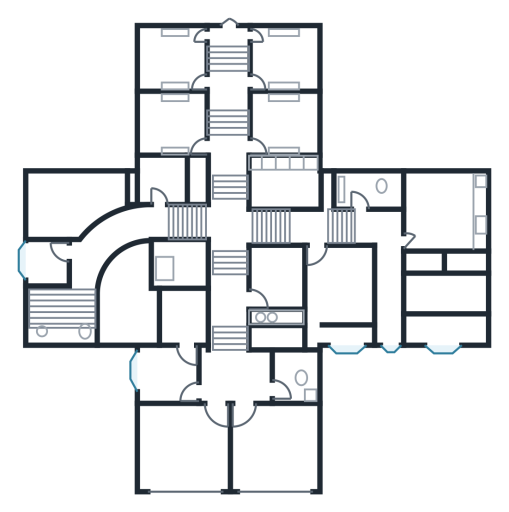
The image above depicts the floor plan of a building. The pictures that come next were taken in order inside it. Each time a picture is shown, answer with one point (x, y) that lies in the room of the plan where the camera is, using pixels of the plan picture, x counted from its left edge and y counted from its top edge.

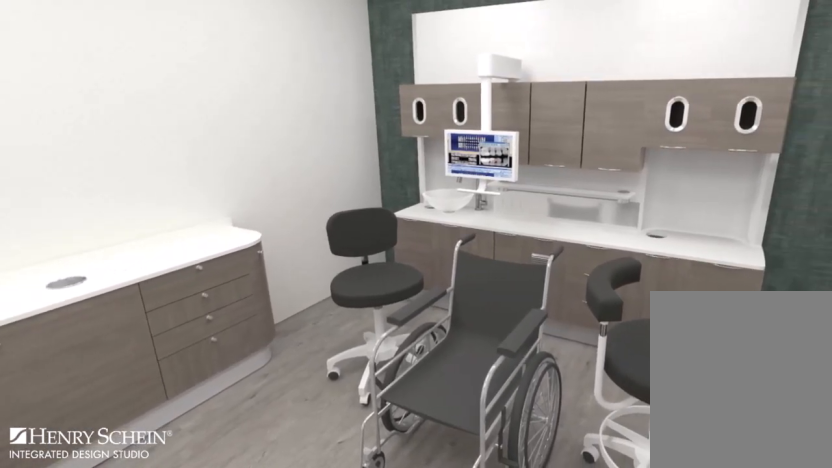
(331, 274)
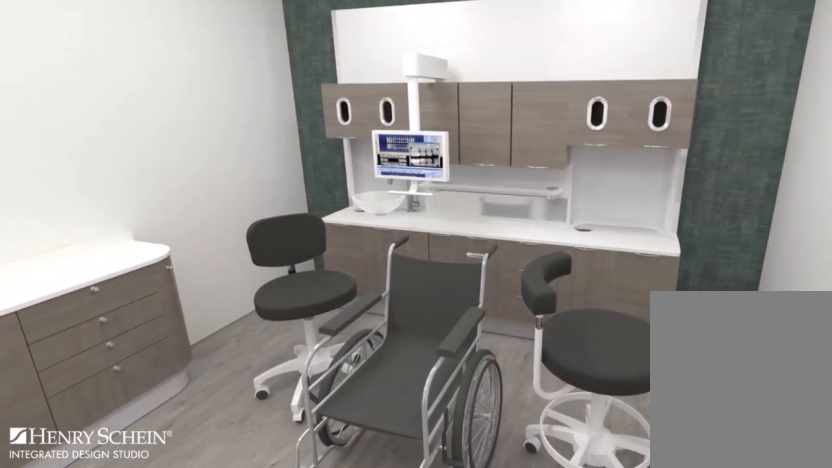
(331, 274)
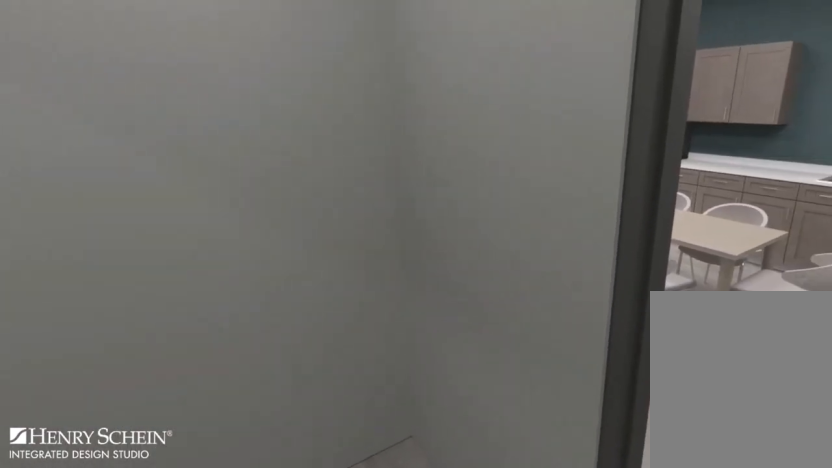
(436, 212)
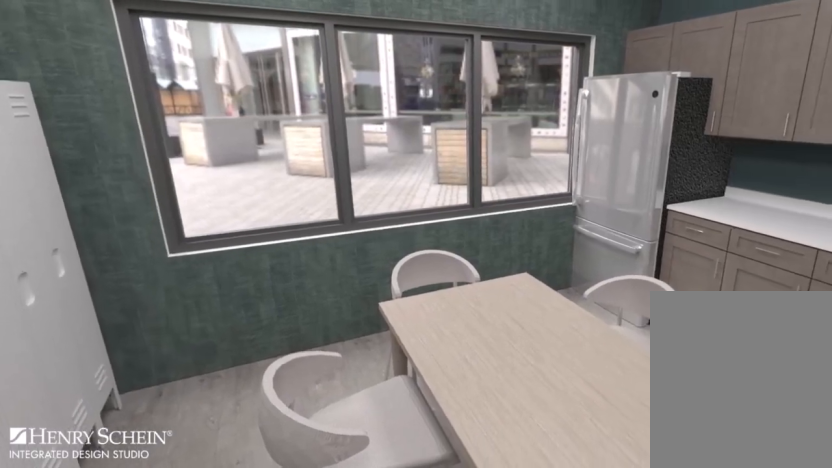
(436, 212)
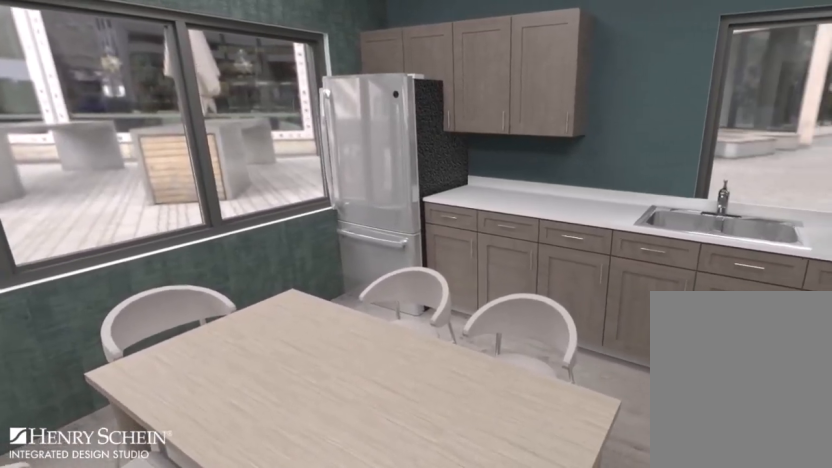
(436, 212)
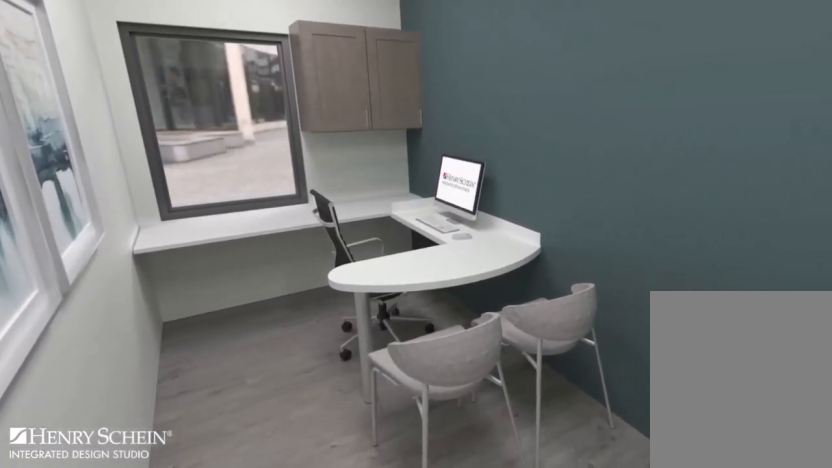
(442, 283)
